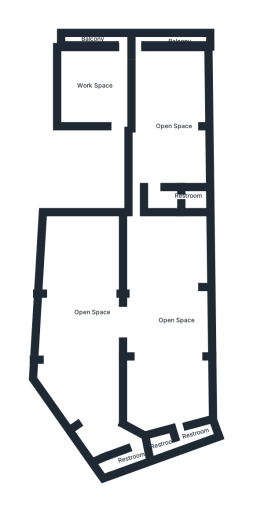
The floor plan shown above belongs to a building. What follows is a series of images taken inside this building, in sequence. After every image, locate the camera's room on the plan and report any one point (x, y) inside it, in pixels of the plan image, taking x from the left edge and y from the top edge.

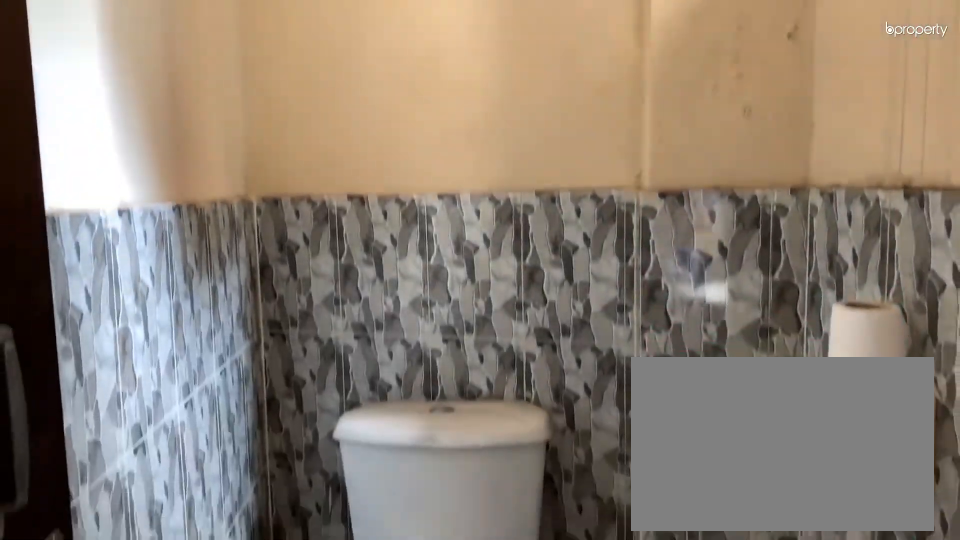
(166, 442)
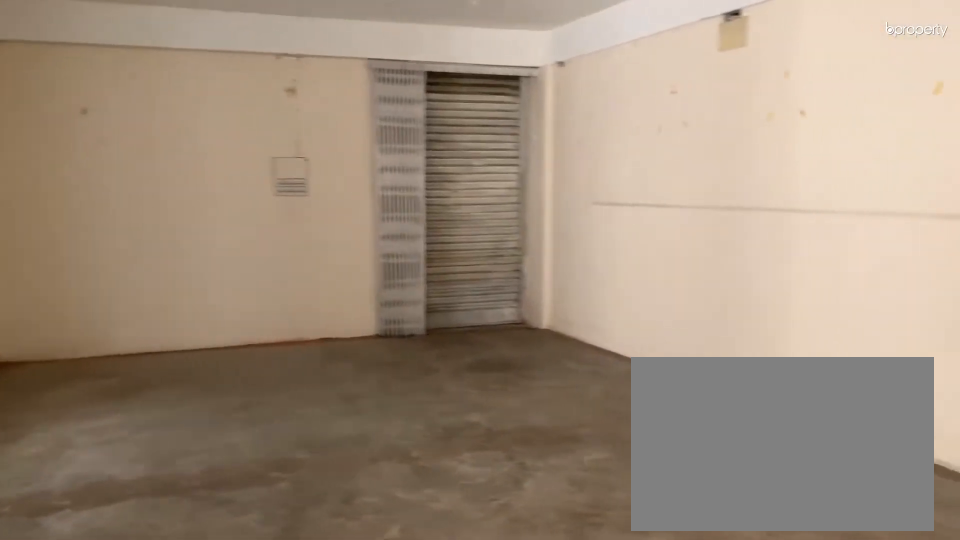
(79, 327)
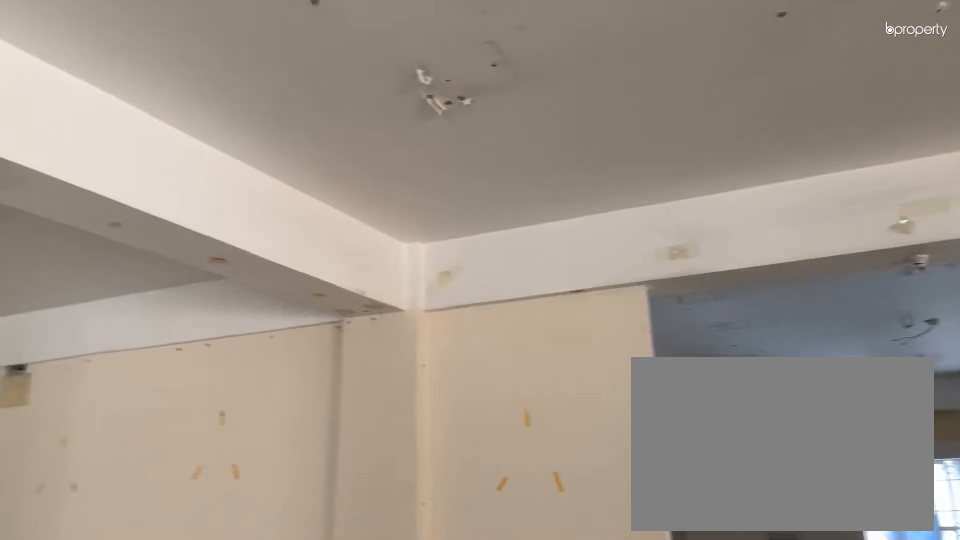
(79, 335)
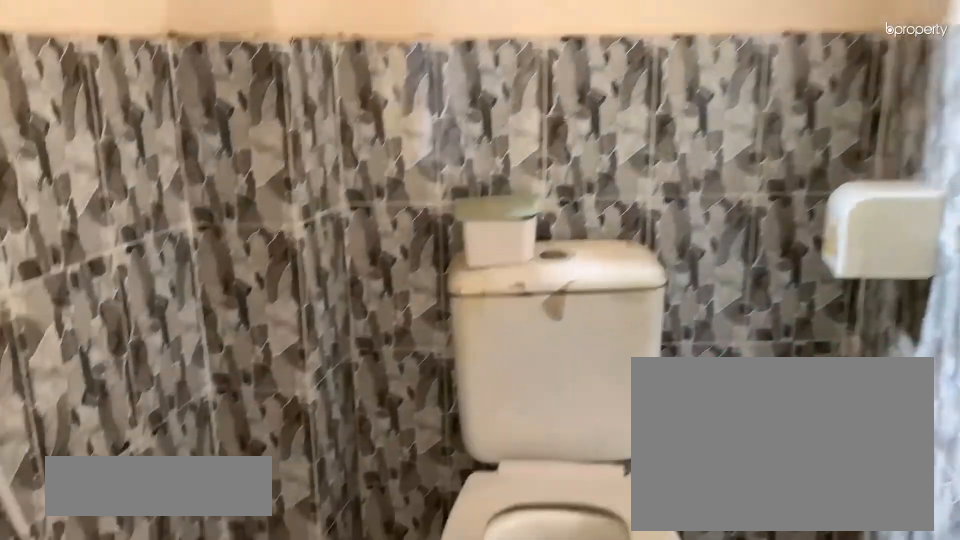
(123, 458)
